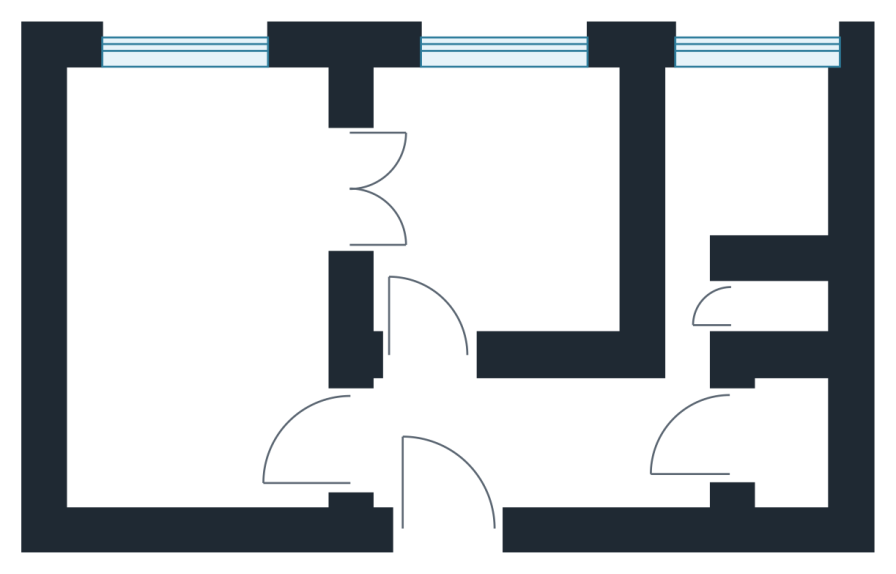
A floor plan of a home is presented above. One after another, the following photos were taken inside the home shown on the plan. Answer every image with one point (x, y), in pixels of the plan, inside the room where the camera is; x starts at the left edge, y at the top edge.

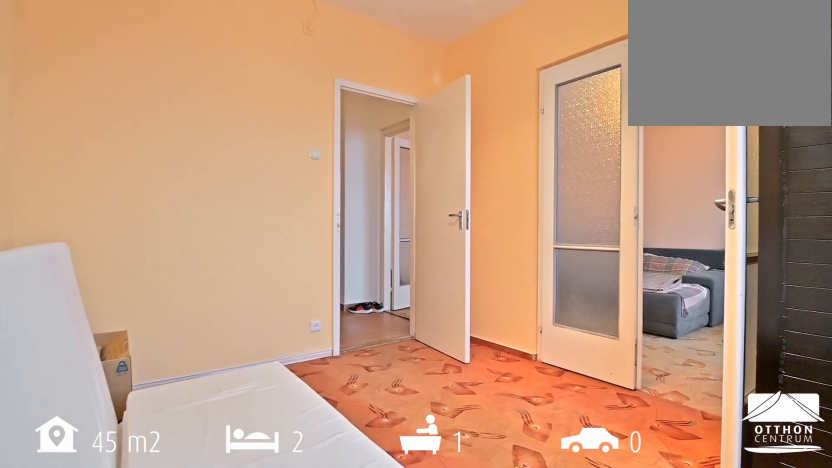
(508, 192)
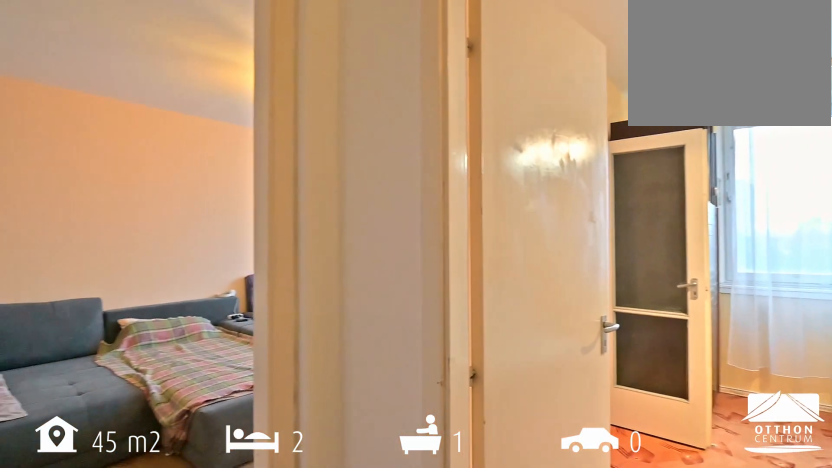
(529, 447)
